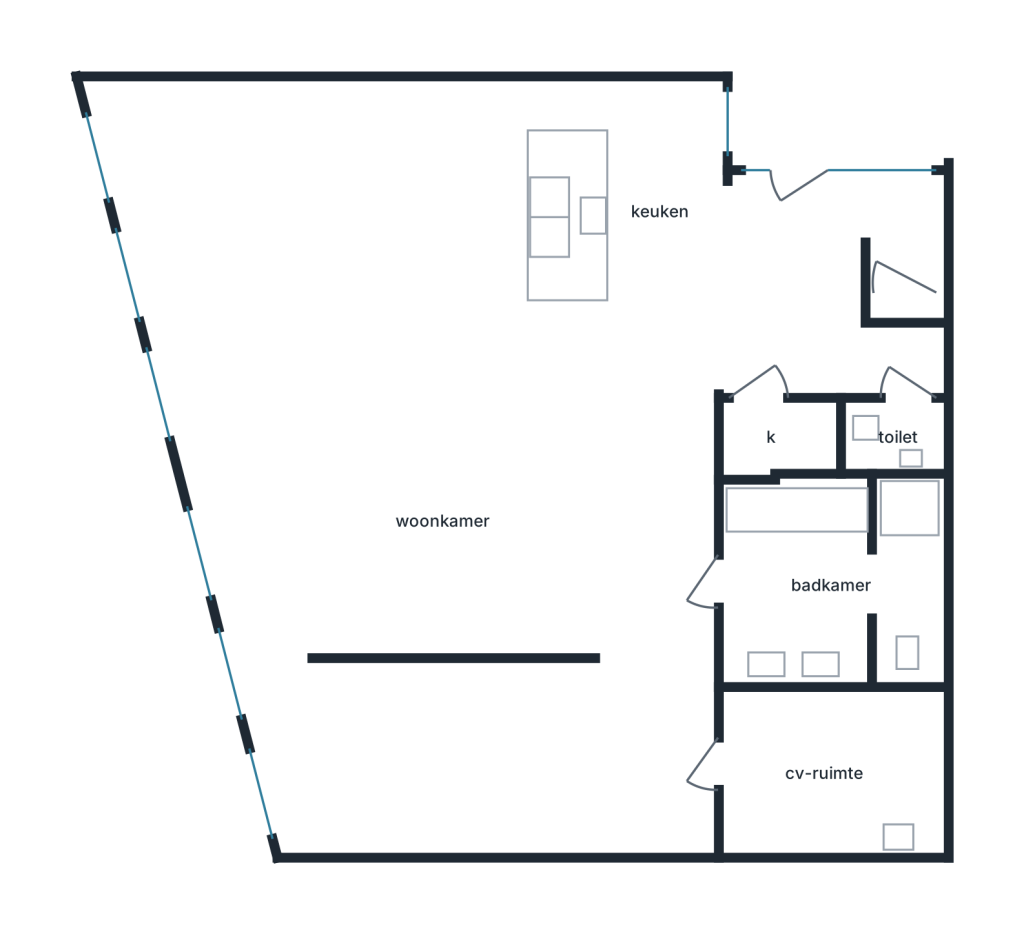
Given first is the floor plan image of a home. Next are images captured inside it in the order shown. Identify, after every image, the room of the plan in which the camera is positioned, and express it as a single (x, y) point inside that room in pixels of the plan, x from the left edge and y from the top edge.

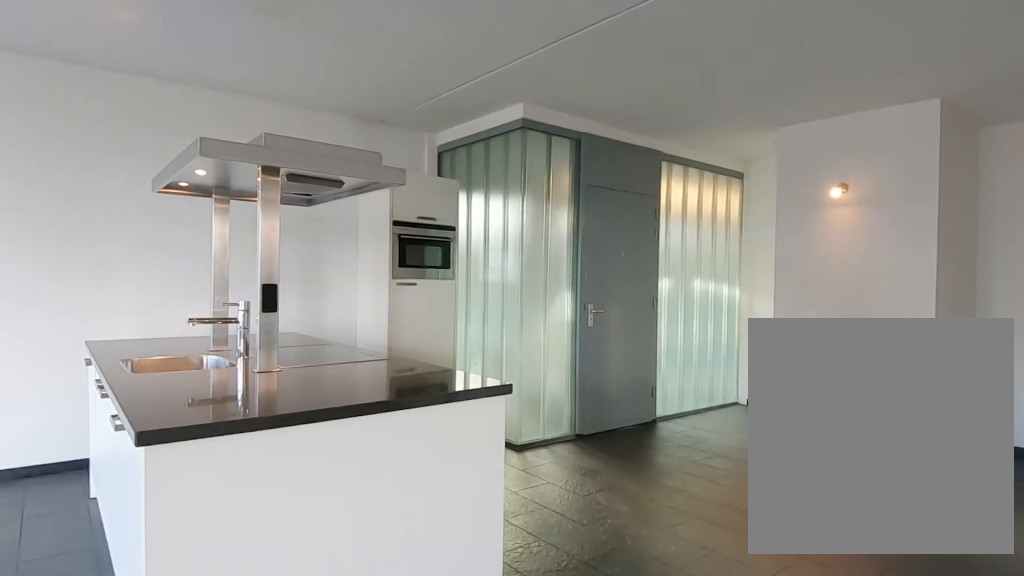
(426, 269)
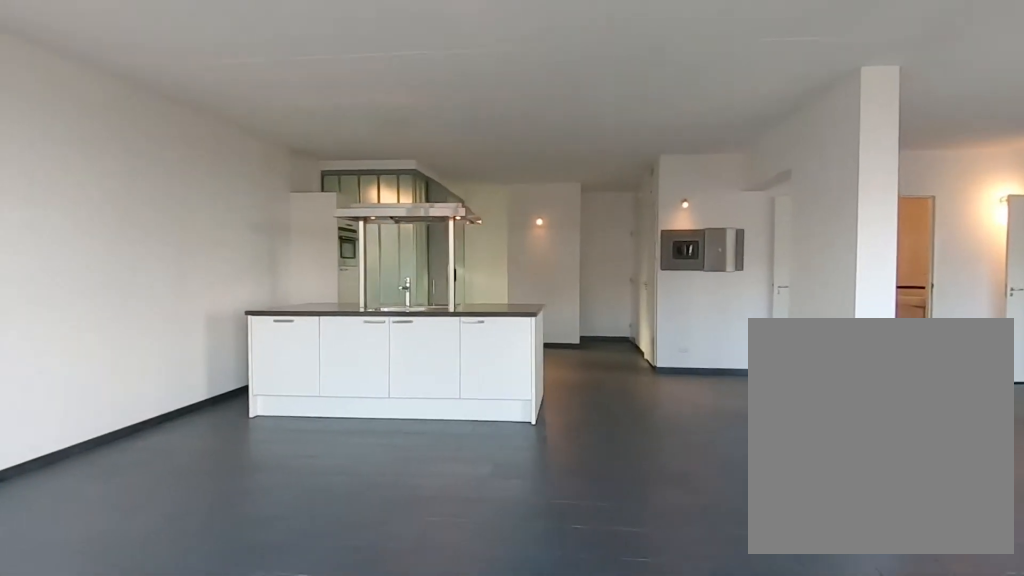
(426, 269)
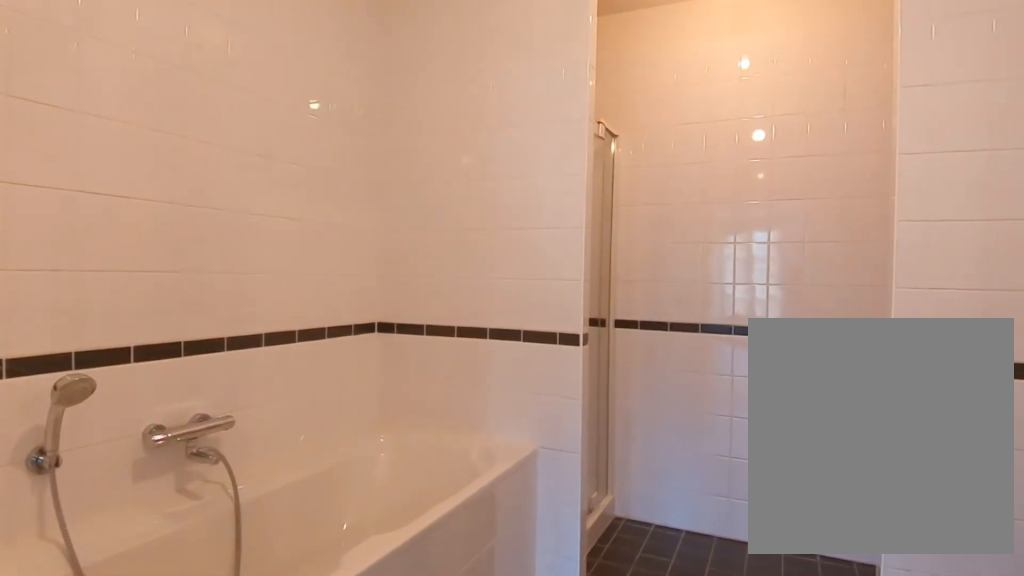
(833, 592)
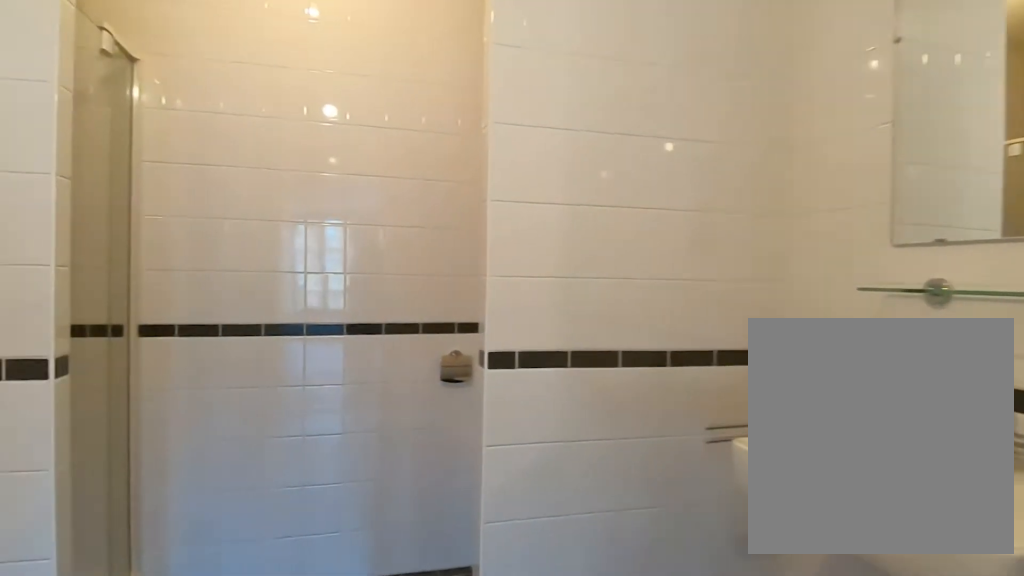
(833, 592)
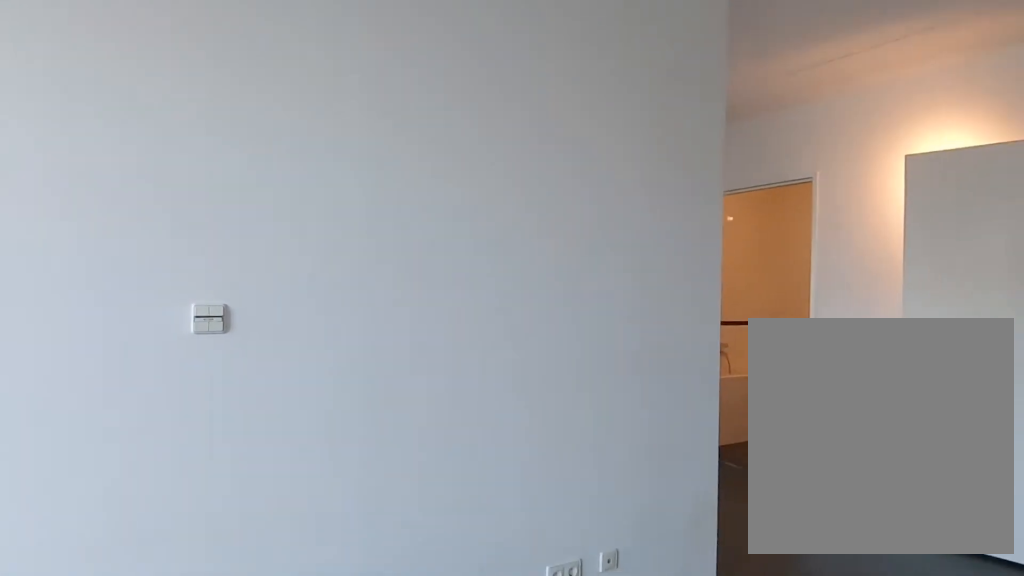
(468, 658)
